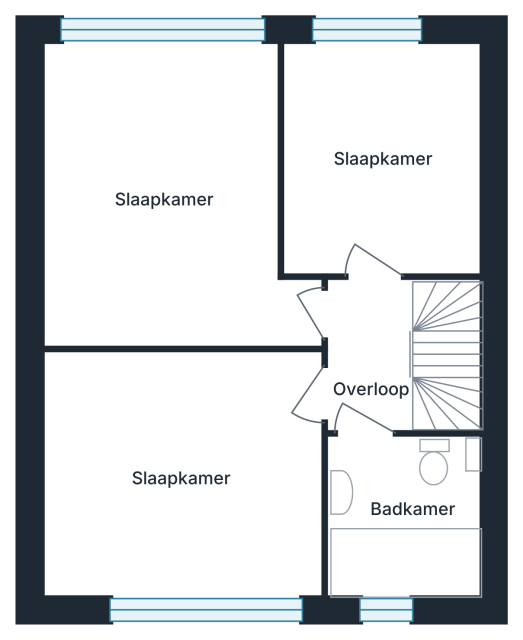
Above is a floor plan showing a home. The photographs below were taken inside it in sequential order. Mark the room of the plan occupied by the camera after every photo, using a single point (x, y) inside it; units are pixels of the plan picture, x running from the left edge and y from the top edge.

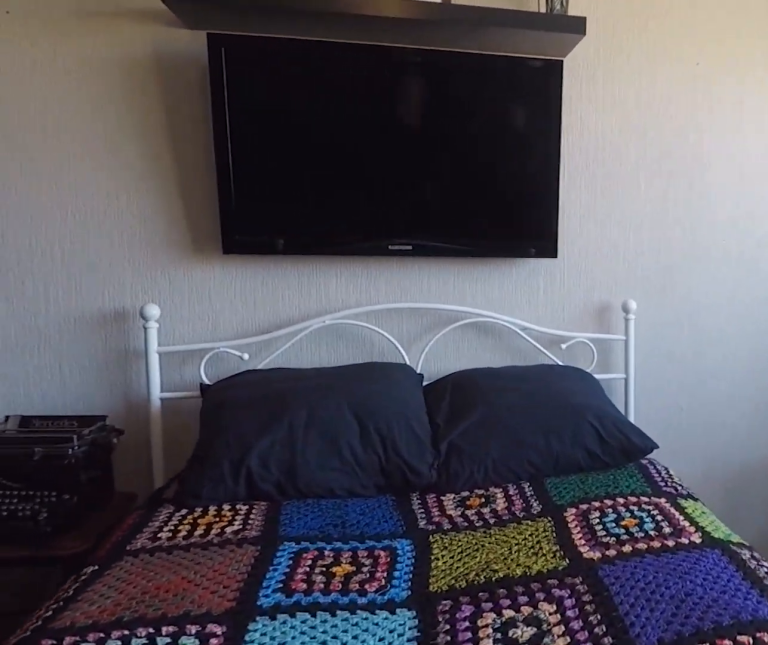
(109, 118)
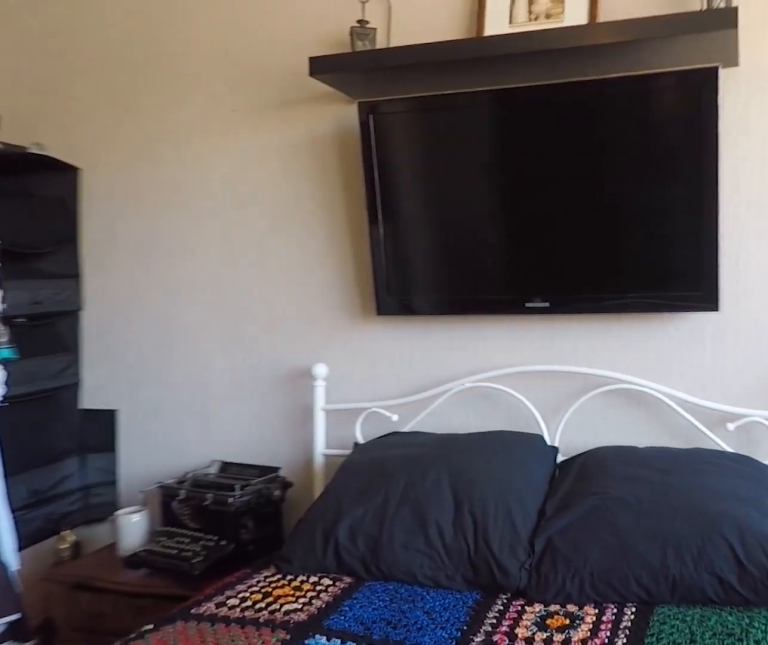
(109, 118)
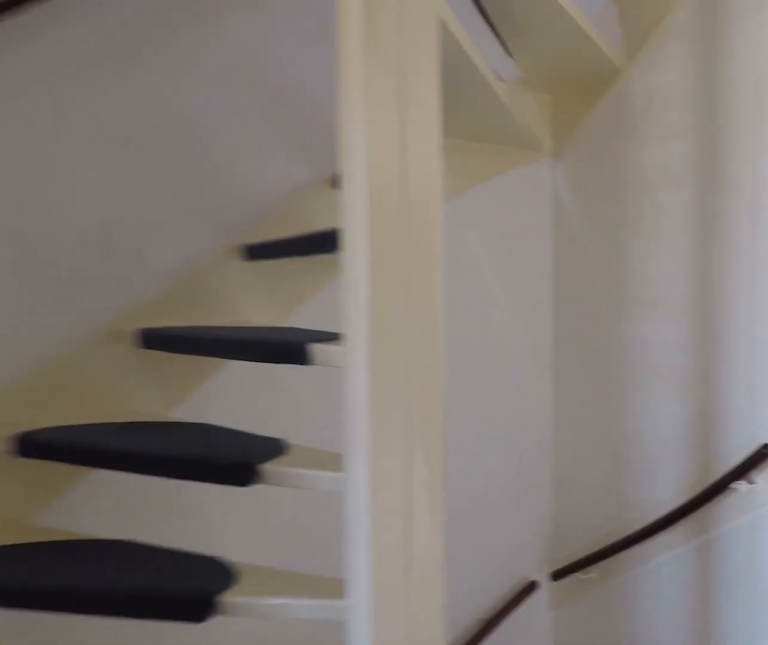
(369, 353)
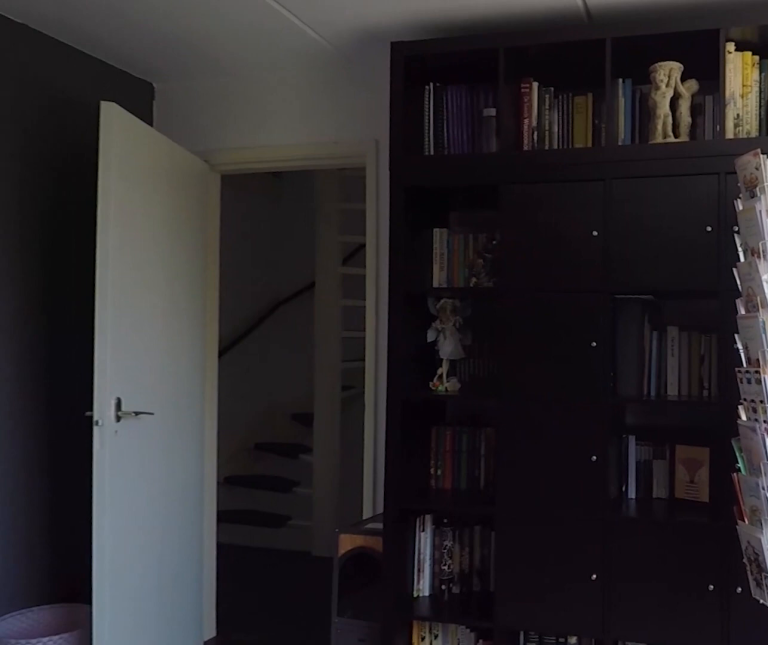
(179, 493)
